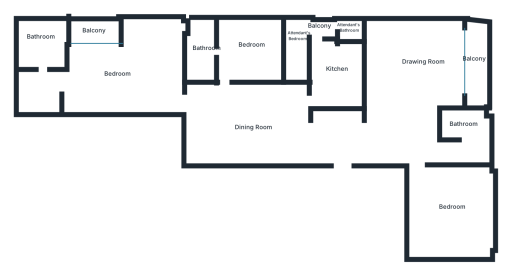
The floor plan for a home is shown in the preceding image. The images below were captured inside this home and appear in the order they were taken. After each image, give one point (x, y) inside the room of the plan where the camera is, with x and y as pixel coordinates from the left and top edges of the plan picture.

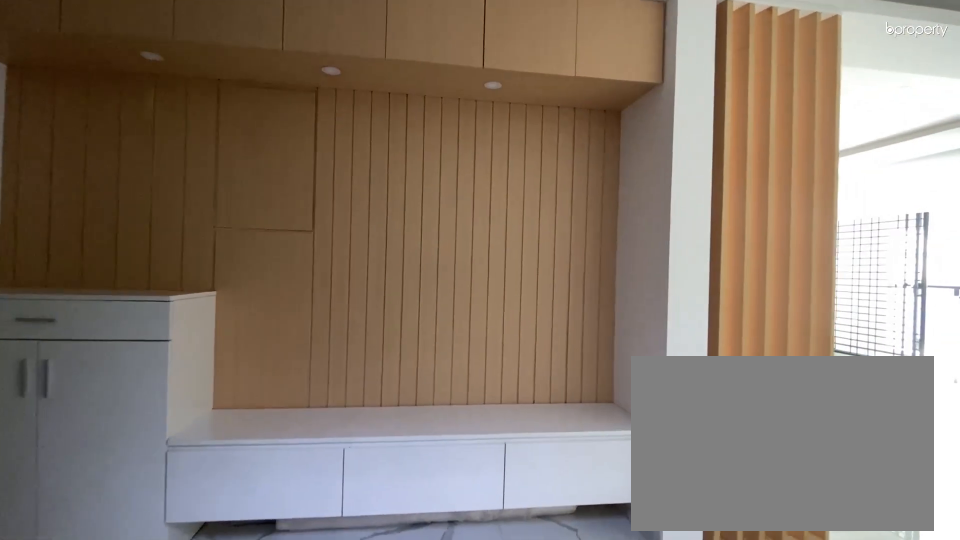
(319, 140)
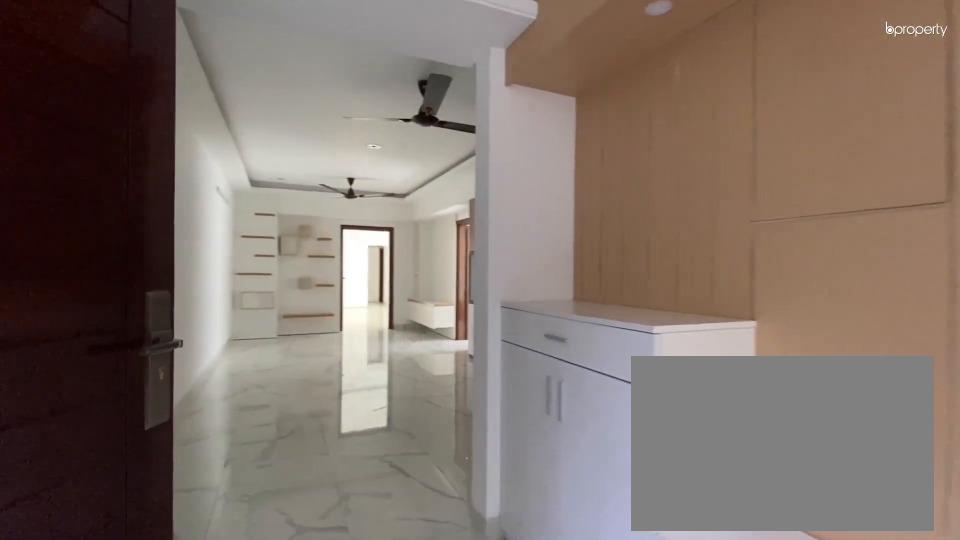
(319, 140)
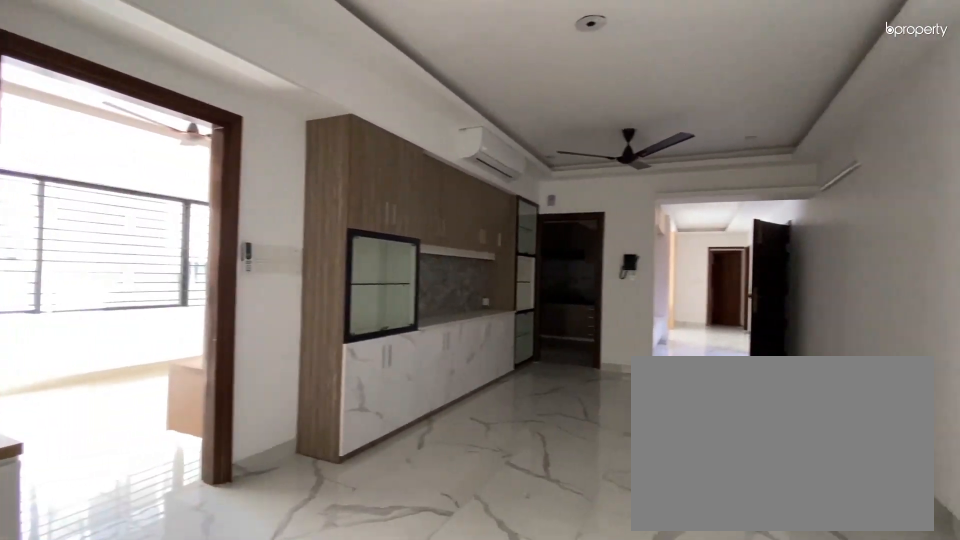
(246, 131)
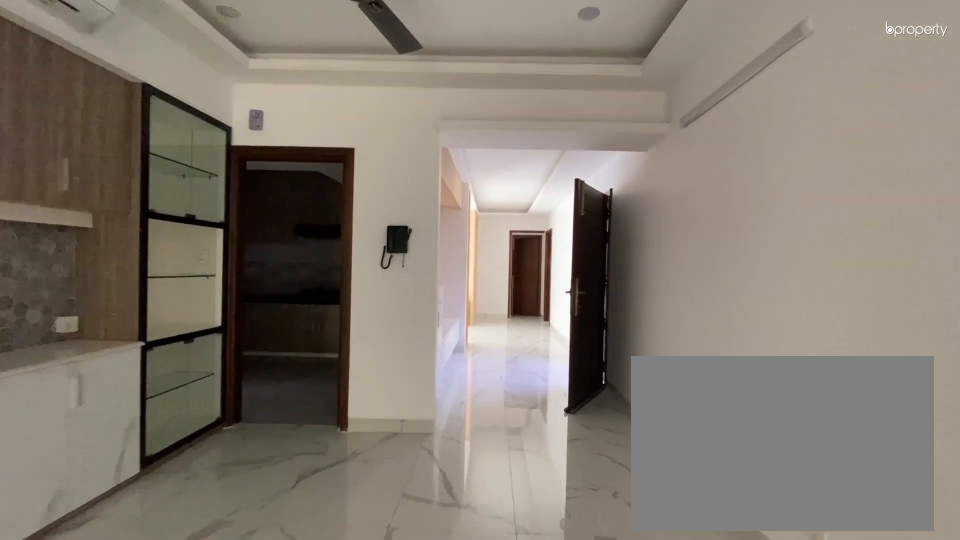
(326, 132)
